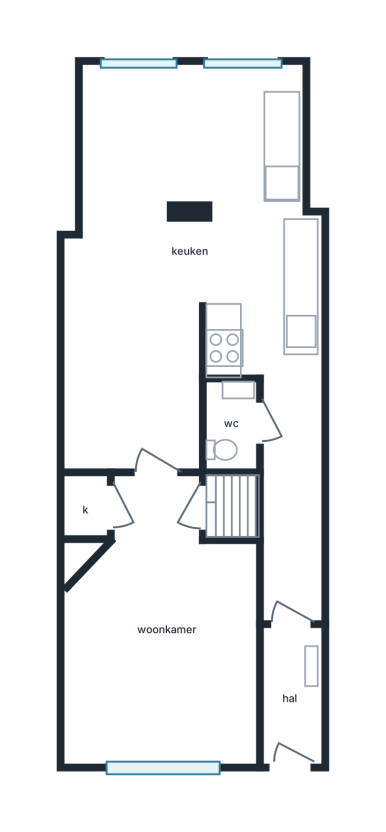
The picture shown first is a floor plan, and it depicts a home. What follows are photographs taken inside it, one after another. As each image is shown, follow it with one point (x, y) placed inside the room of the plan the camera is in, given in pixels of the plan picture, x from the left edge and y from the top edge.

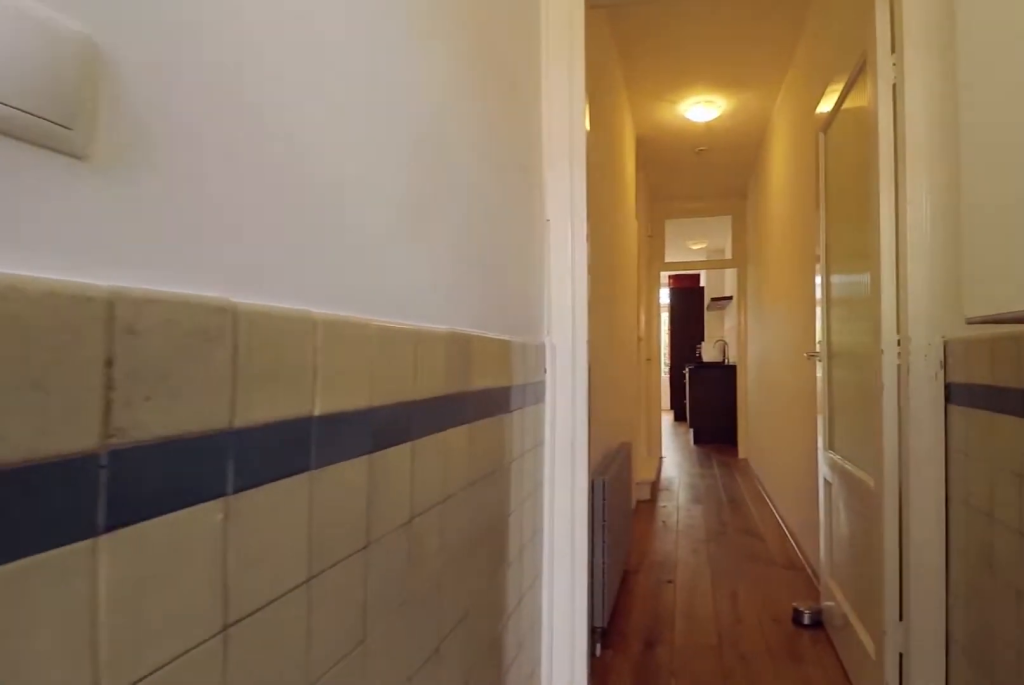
(289, 695)
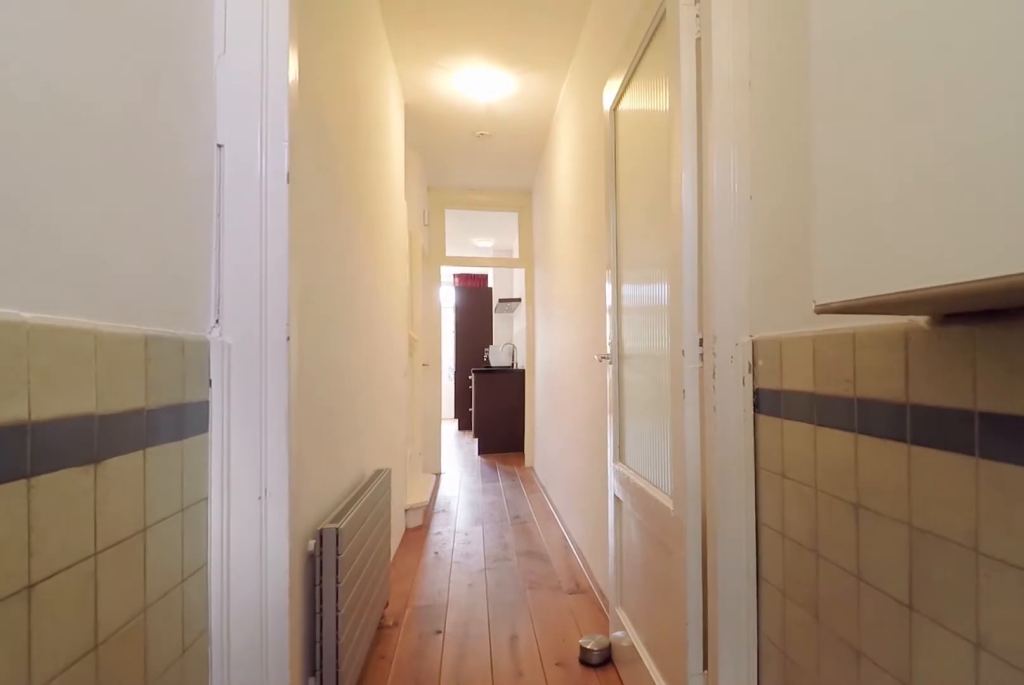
(289, 695)
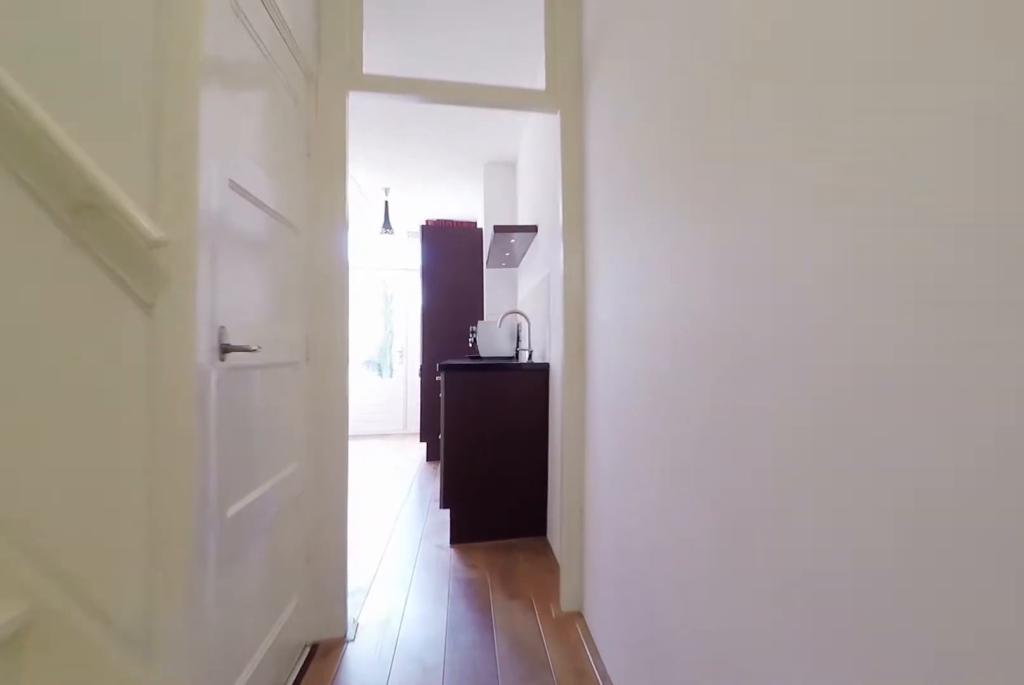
(291, 501)
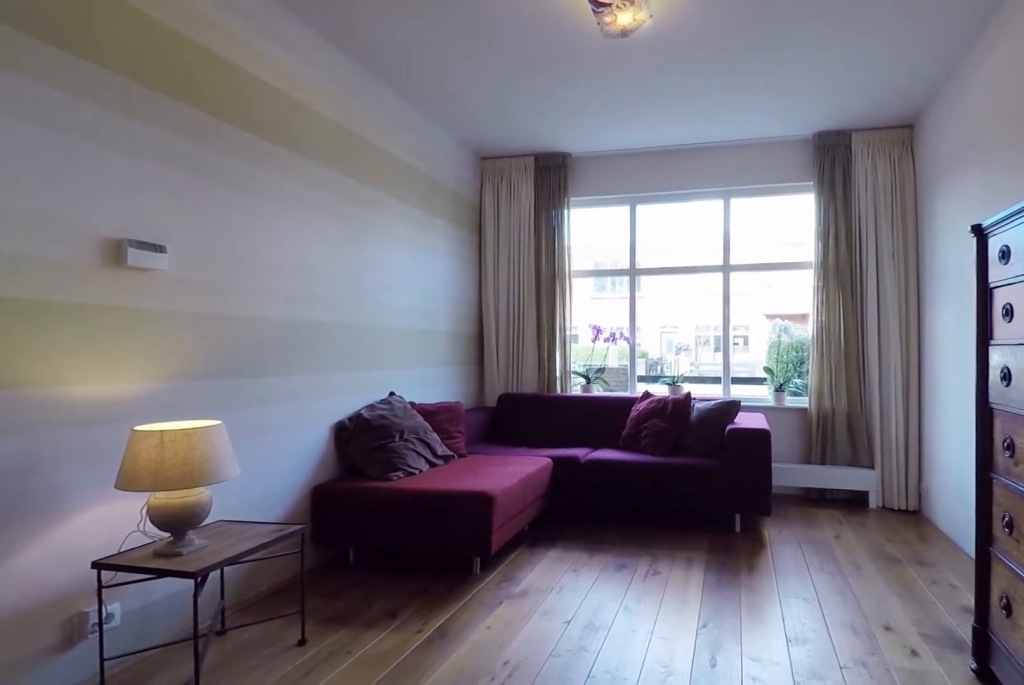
(160, 634)
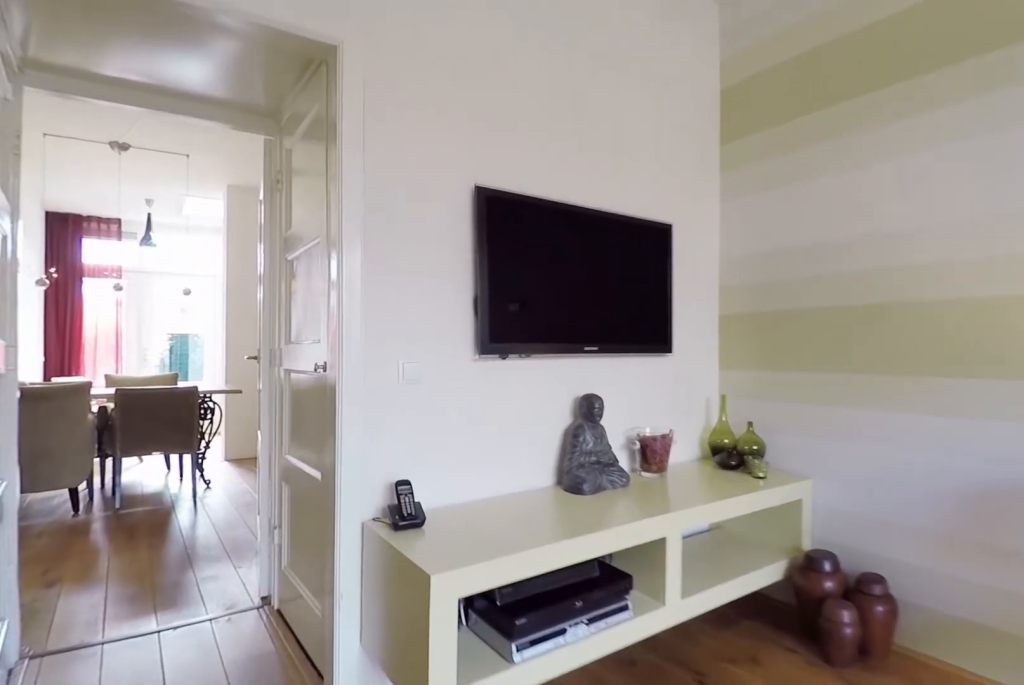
(160, 634)
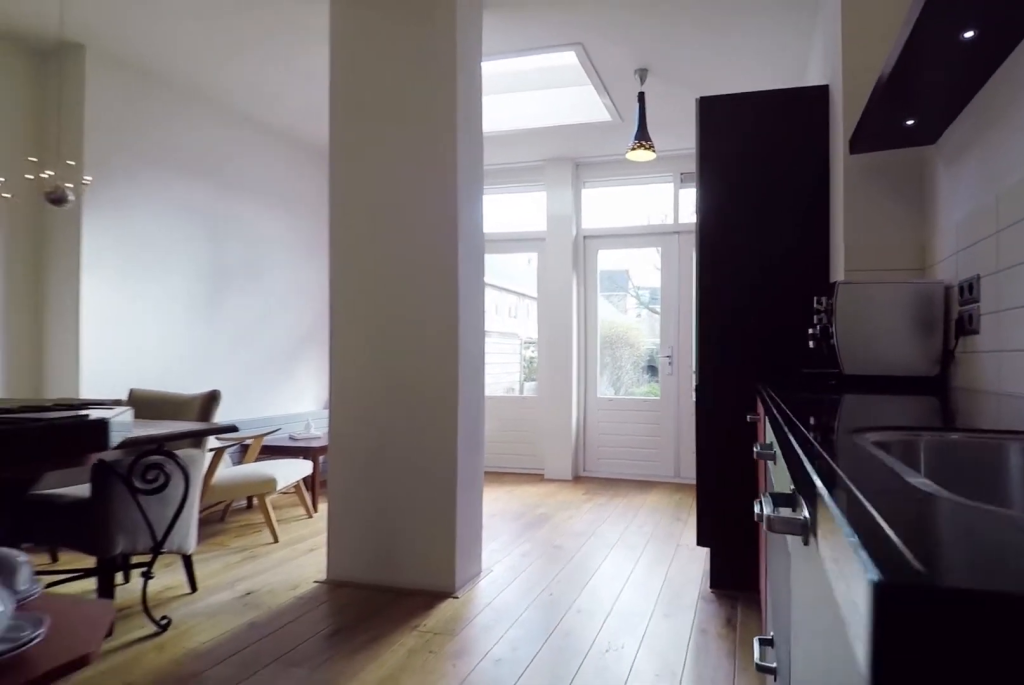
(169, 274)
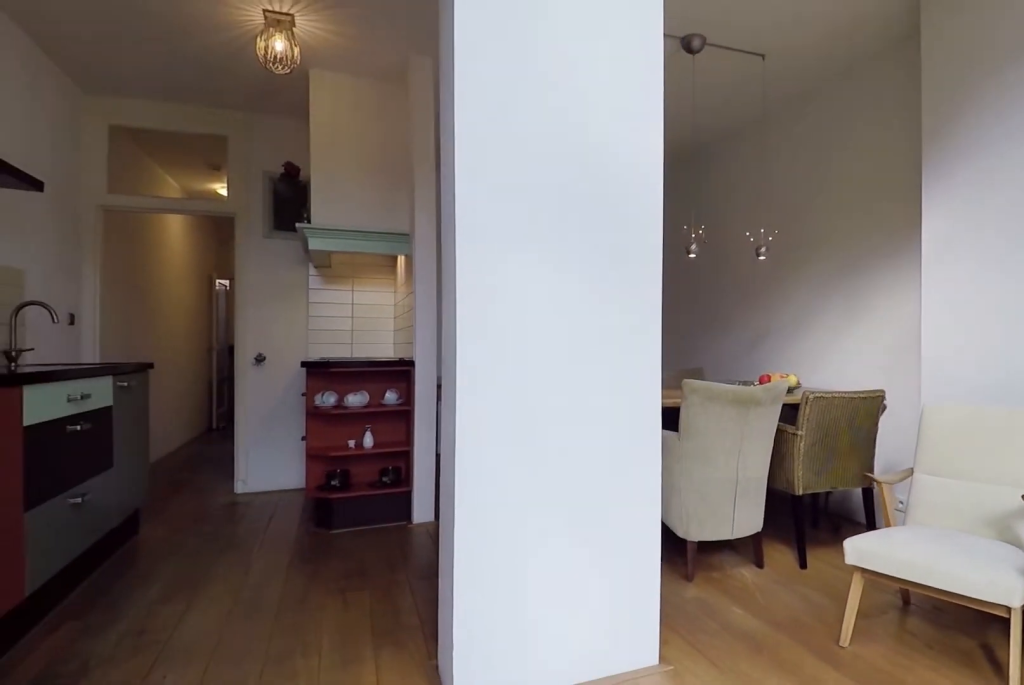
(227, 79)
